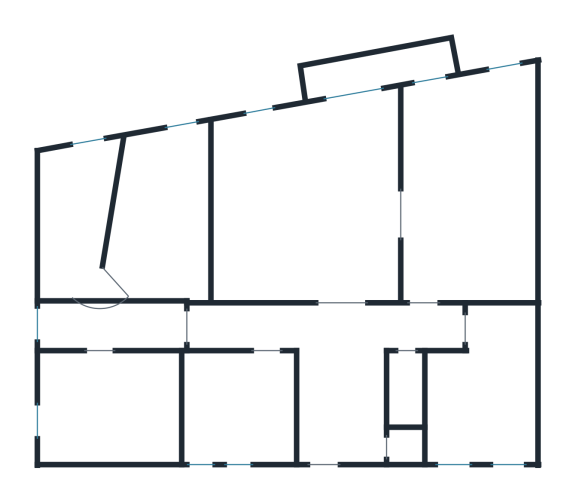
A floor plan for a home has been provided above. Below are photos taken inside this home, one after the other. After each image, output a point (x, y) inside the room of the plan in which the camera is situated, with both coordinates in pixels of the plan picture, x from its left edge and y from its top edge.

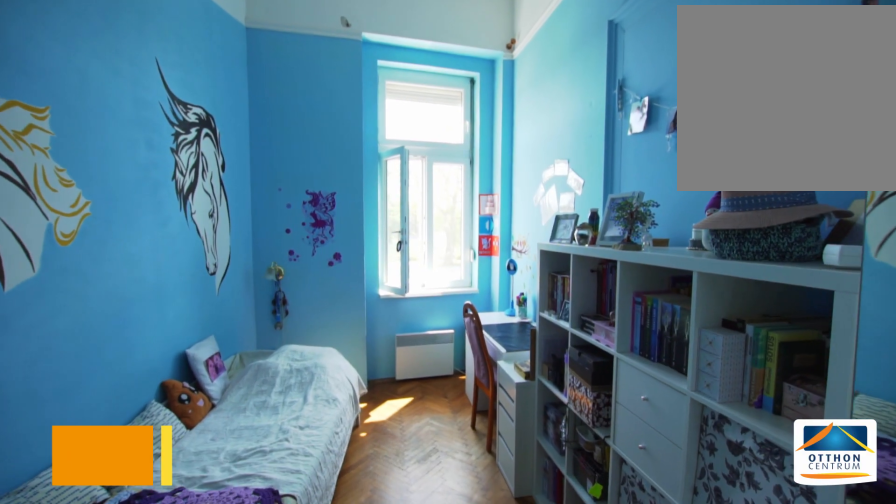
(161, 216)
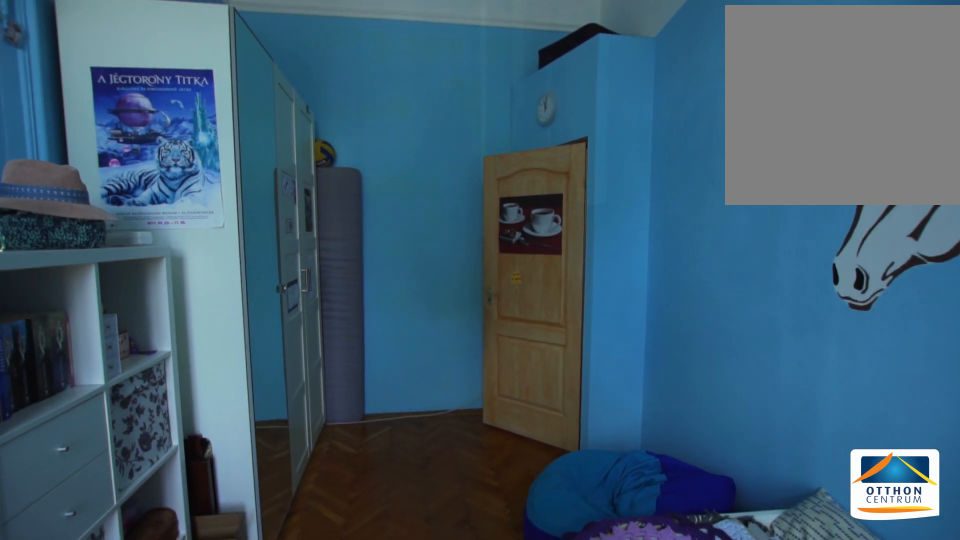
(161, 216)
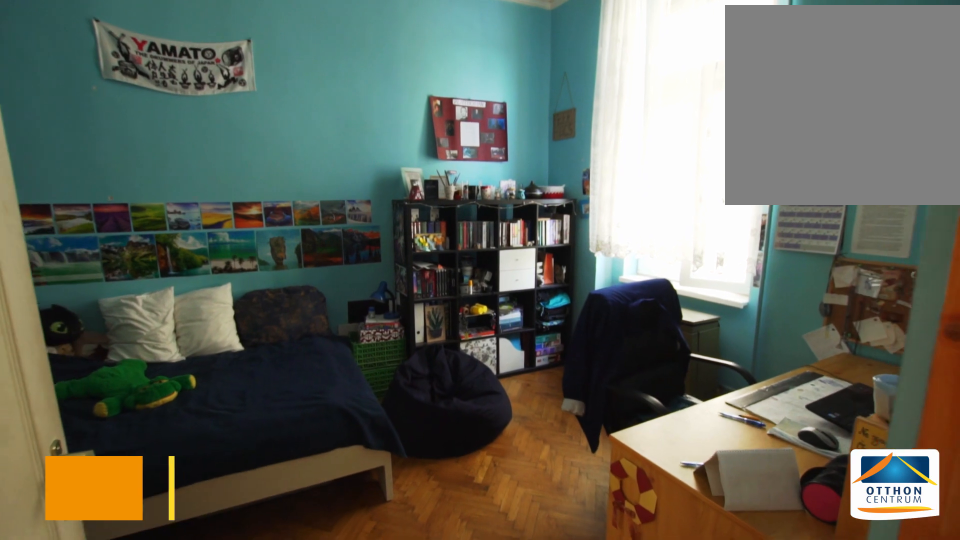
(106, 407)
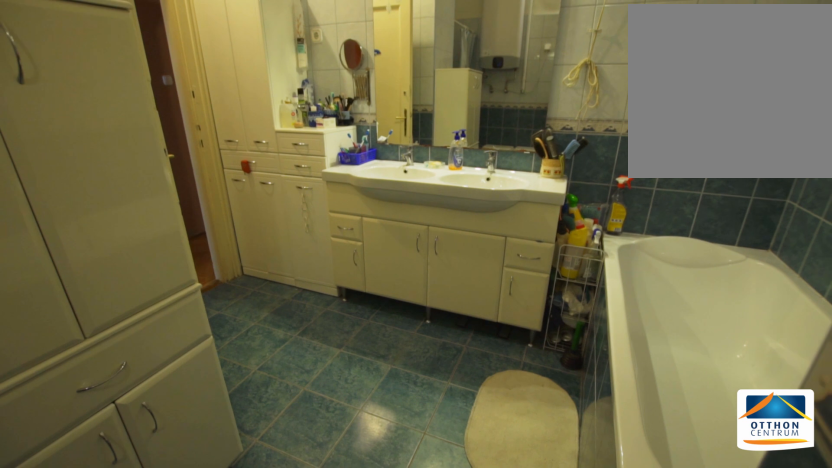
(244, 407)
